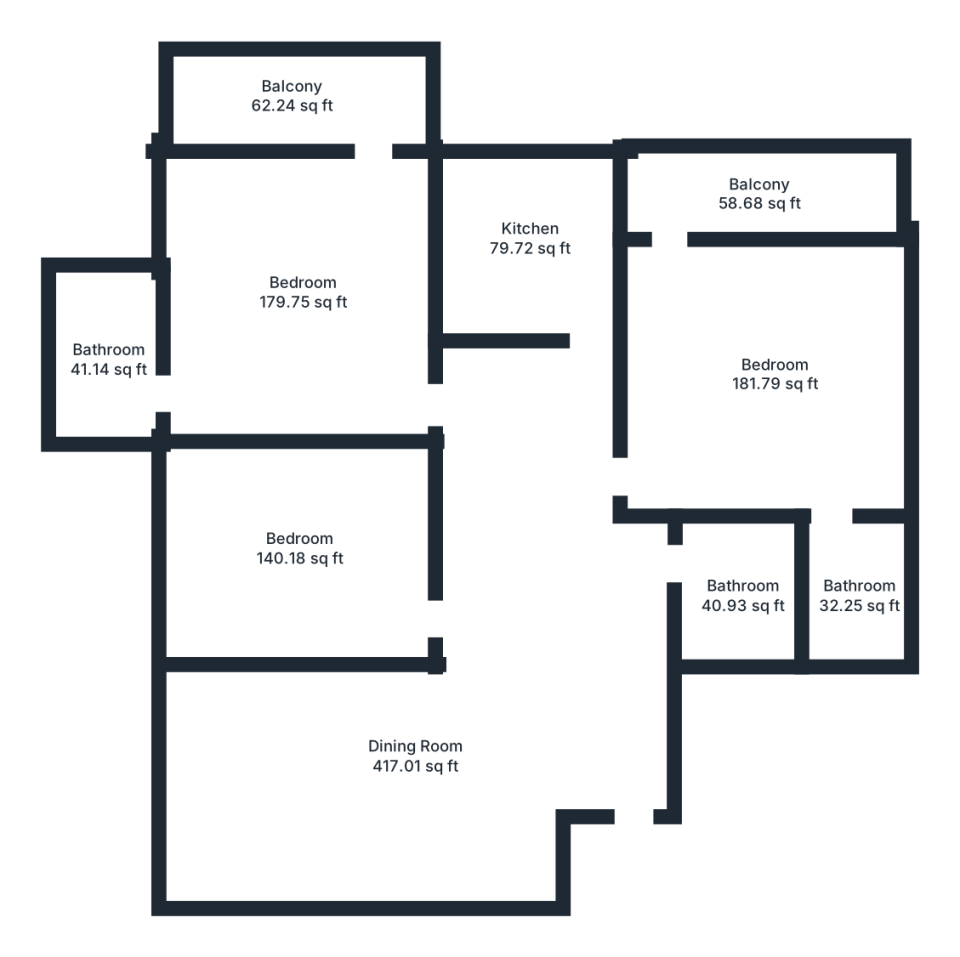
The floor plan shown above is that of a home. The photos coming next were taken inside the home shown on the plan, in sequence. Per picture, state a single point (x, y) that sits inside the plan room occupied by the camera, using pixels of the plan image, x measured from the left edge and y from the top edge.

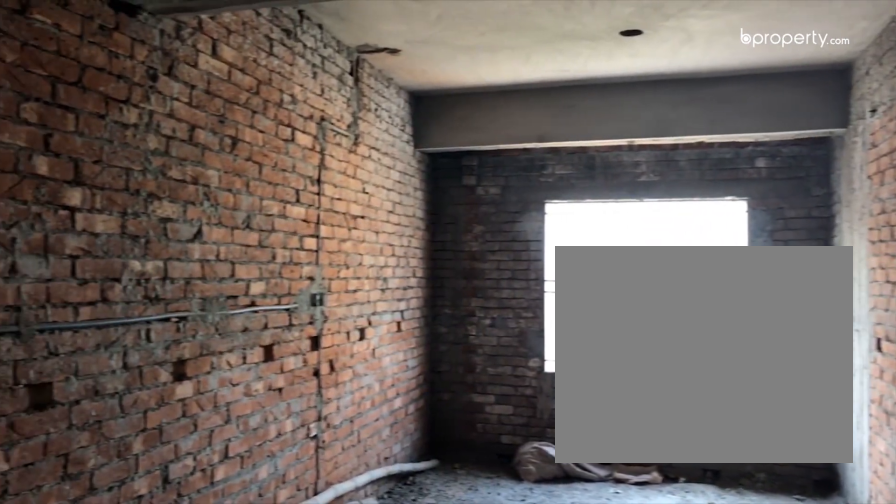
(554, 659)
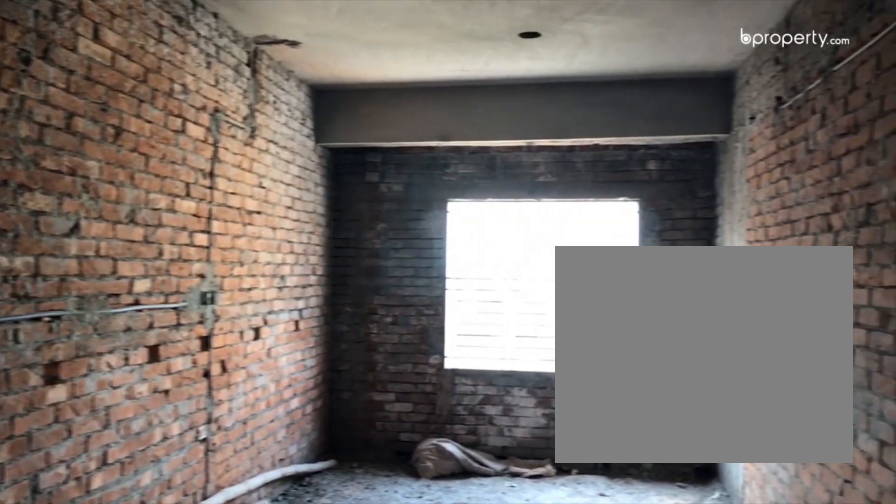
(554, 659)
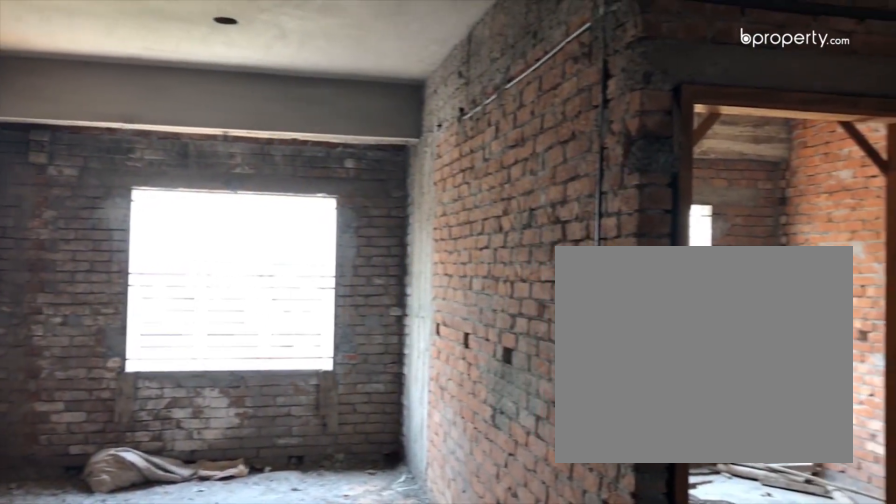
(554, 659)
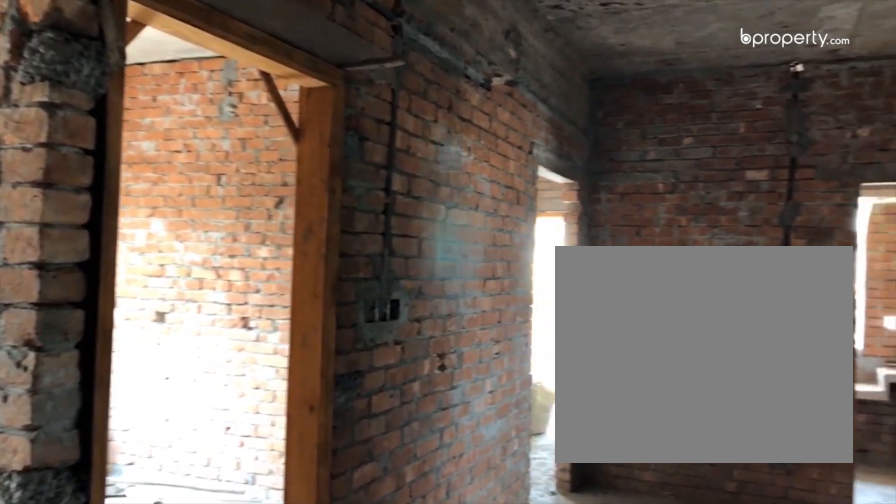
(553, 659)
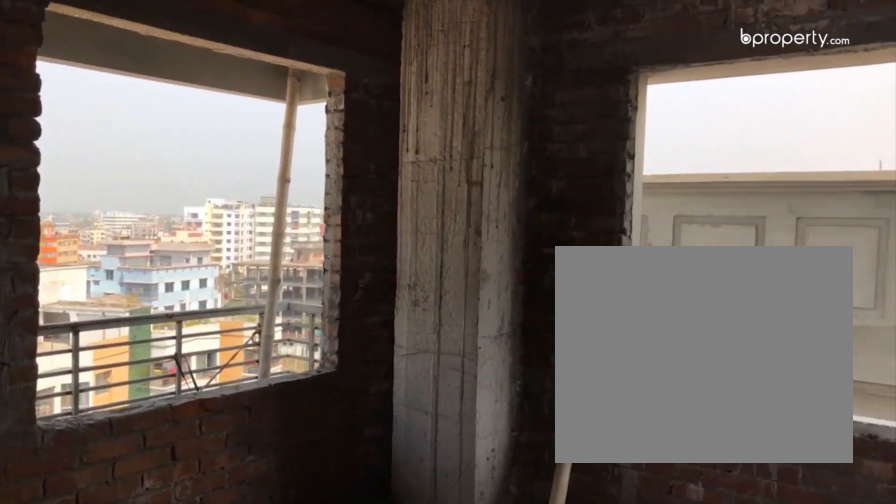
(779, 383)
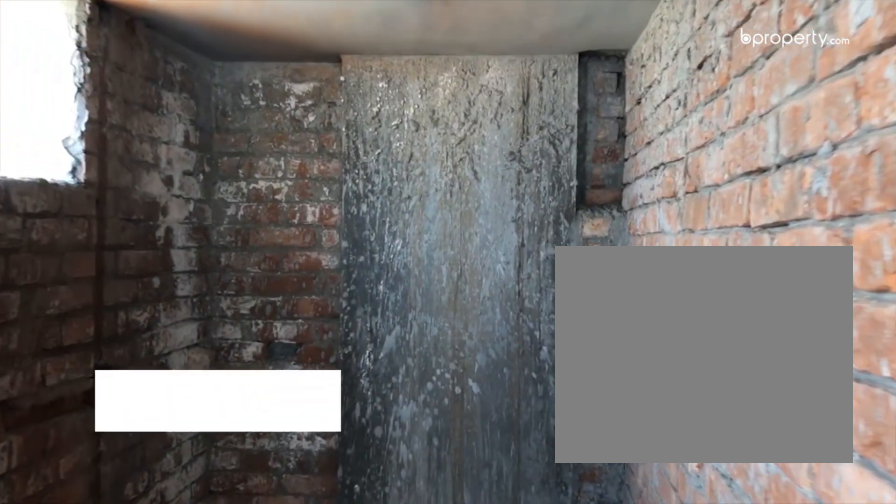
(853, 594)
